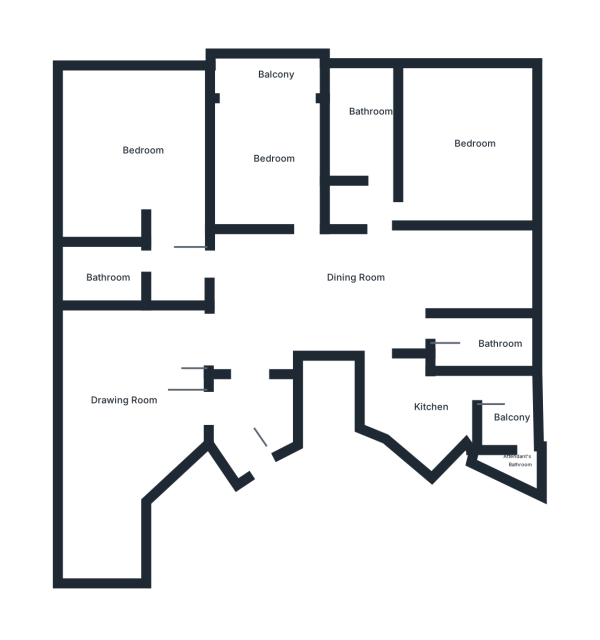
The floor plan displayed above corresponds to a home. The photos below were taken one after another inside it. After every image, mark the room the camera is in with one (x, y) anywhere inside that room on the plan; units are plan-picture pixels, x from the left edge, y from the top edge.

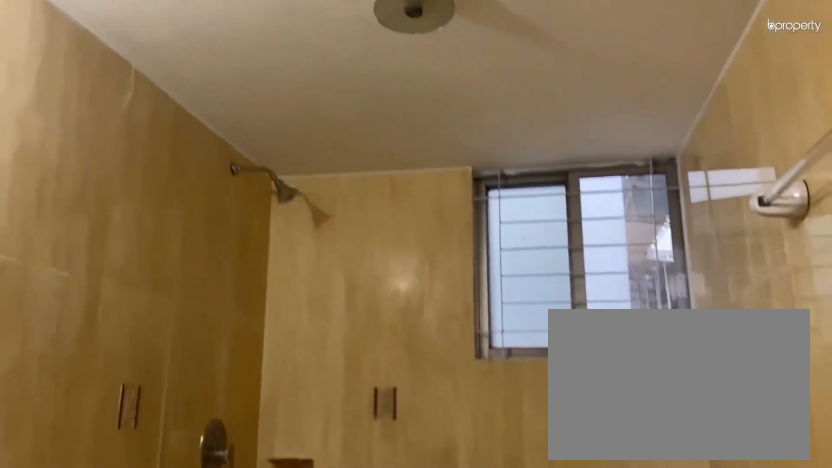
(371, 126)
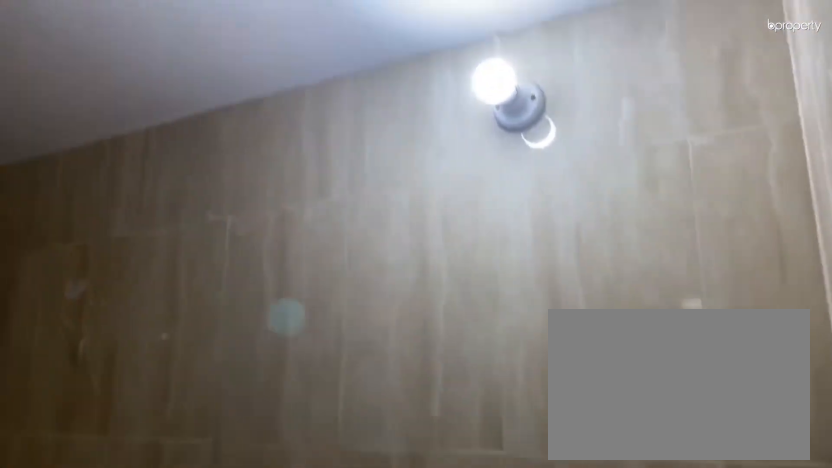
(486, 340)
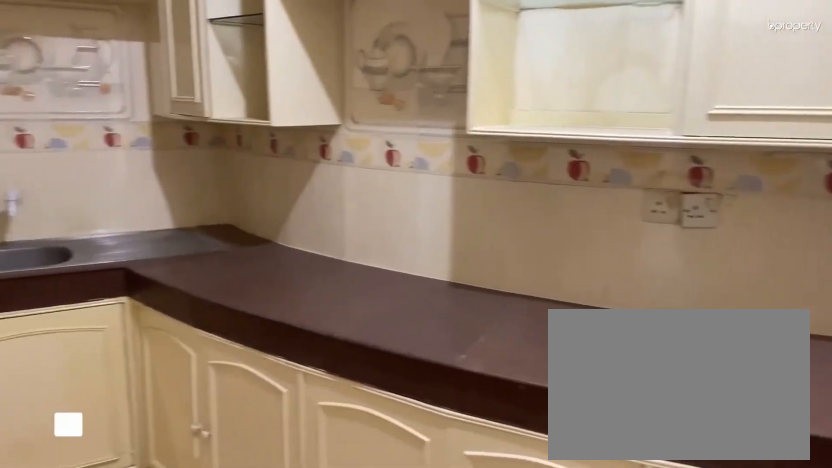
(426, 411)
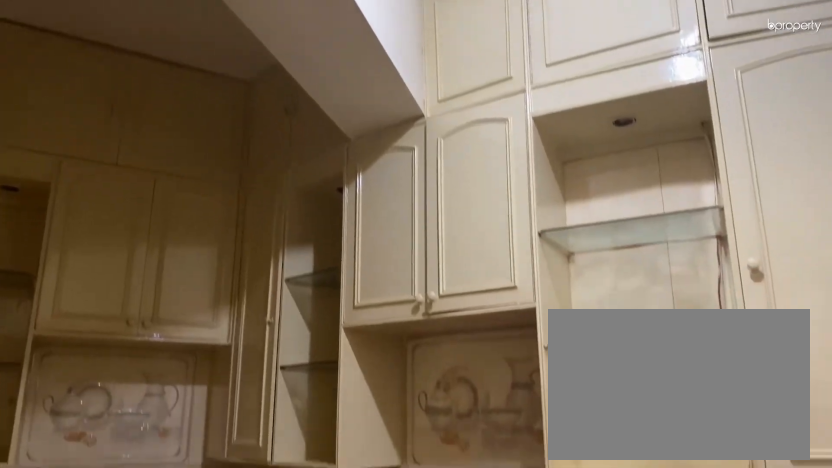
(426, 411)
